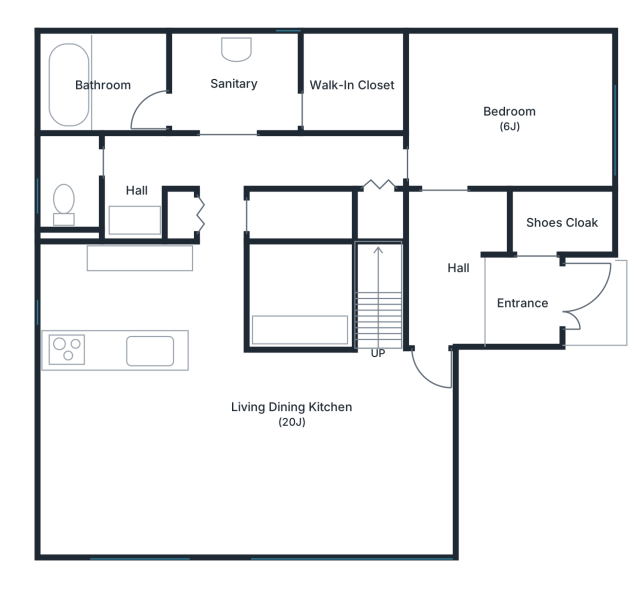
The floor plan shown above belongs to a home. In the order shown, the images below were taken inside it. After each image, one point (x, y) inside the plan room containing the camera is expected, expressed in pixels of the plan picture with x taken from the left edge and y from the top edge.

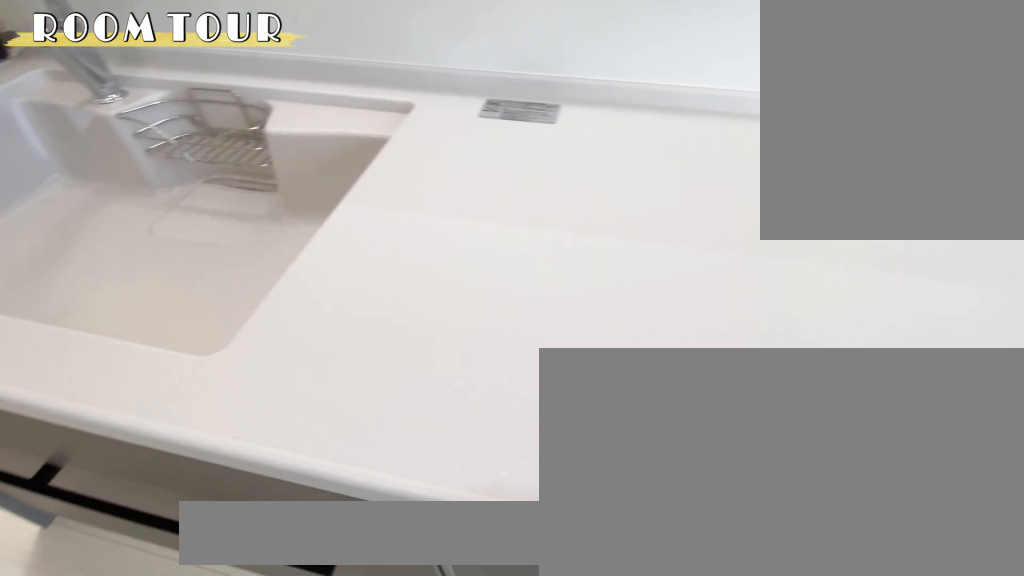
(114, 300)
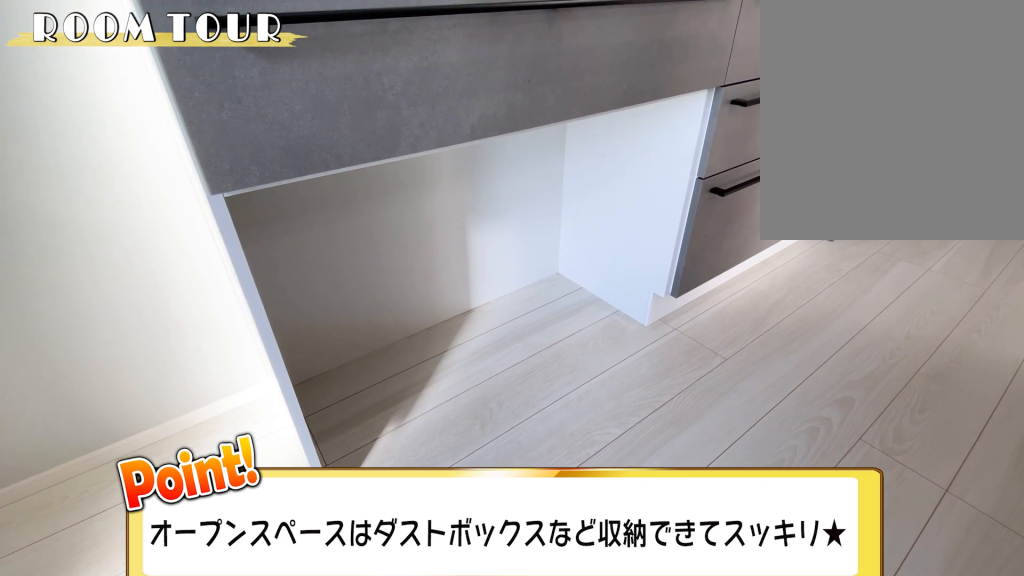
(113, 299)
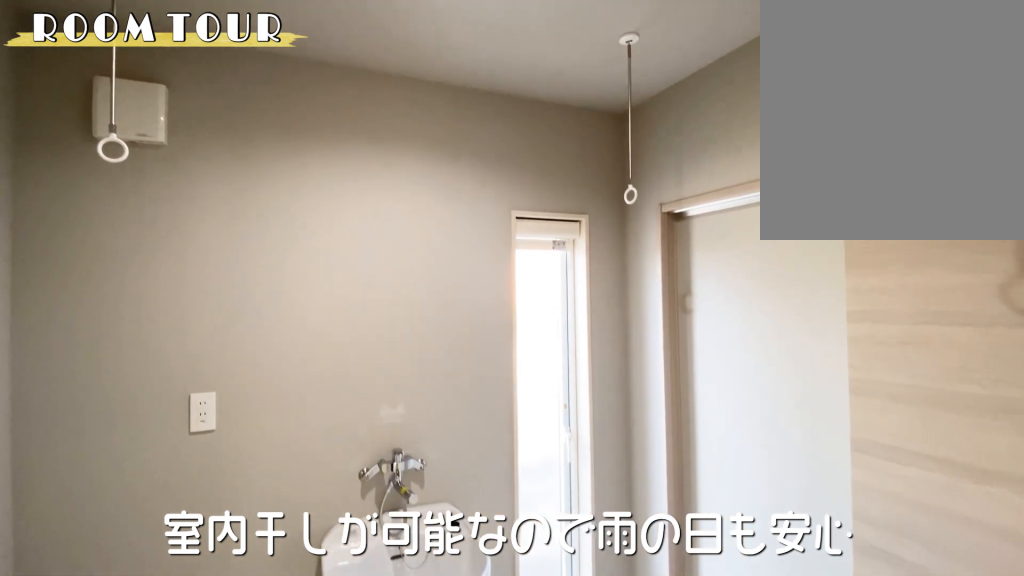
(236, 85)
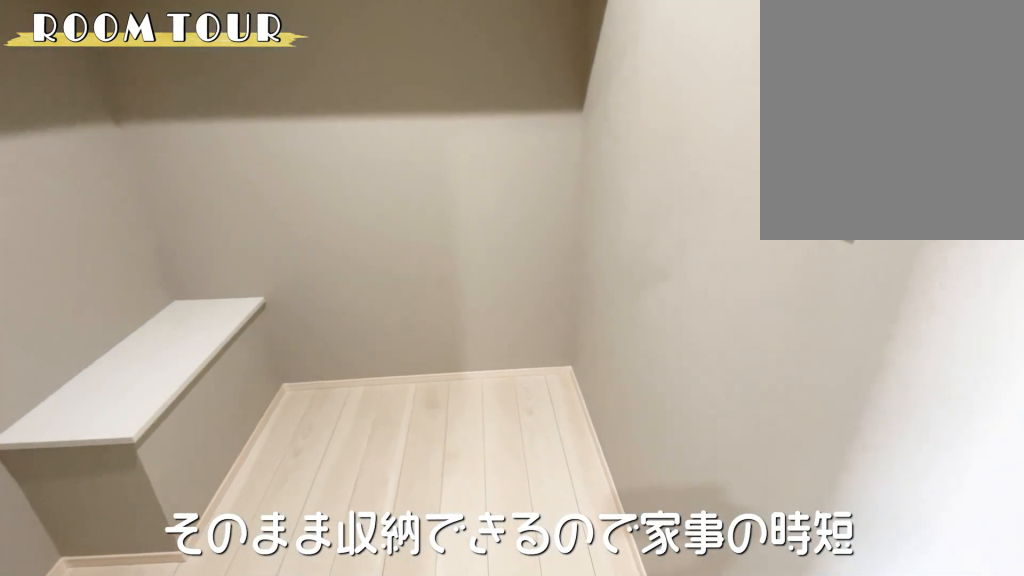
(354, 84)
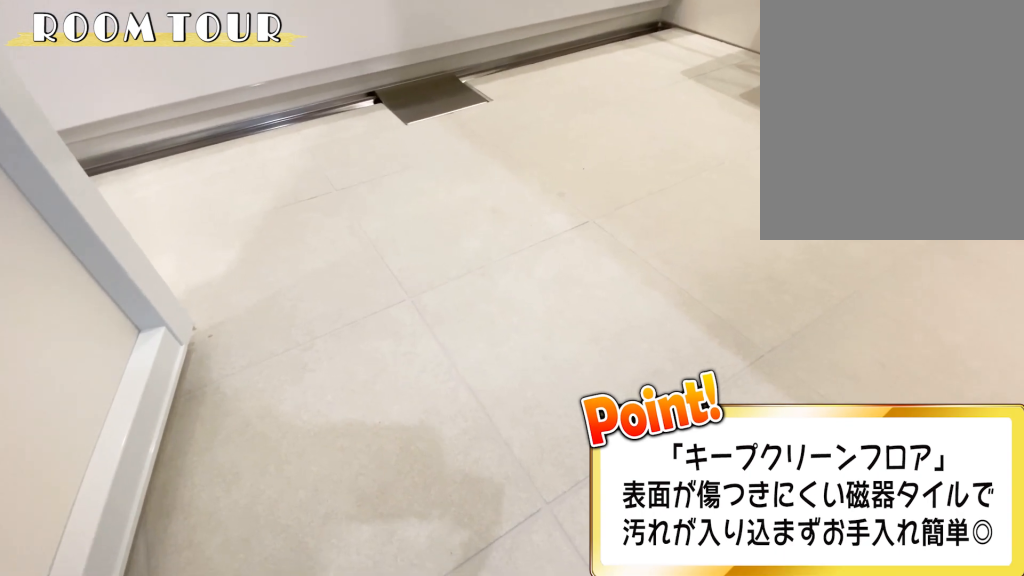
(100, 91)
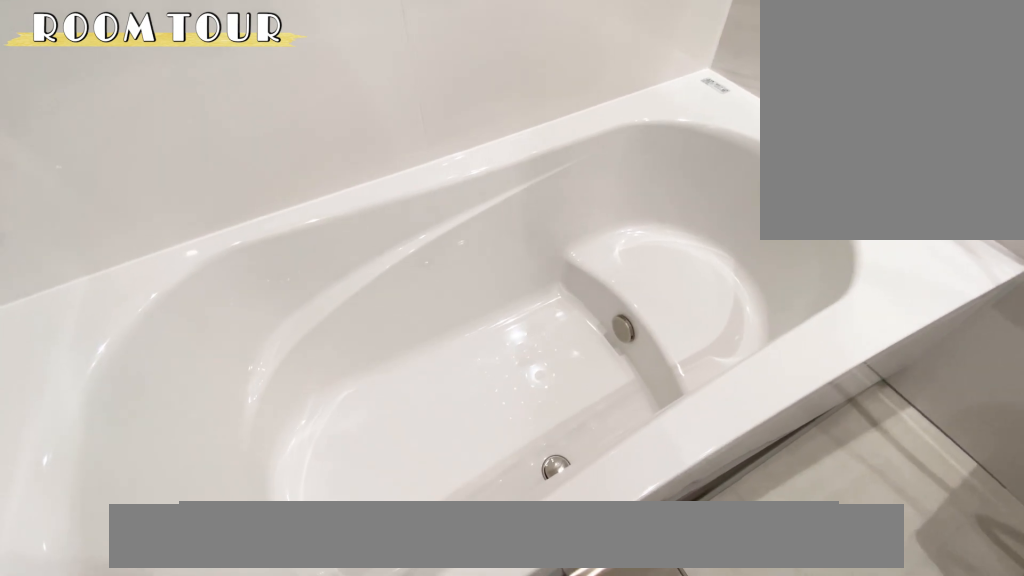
(100, 91)
